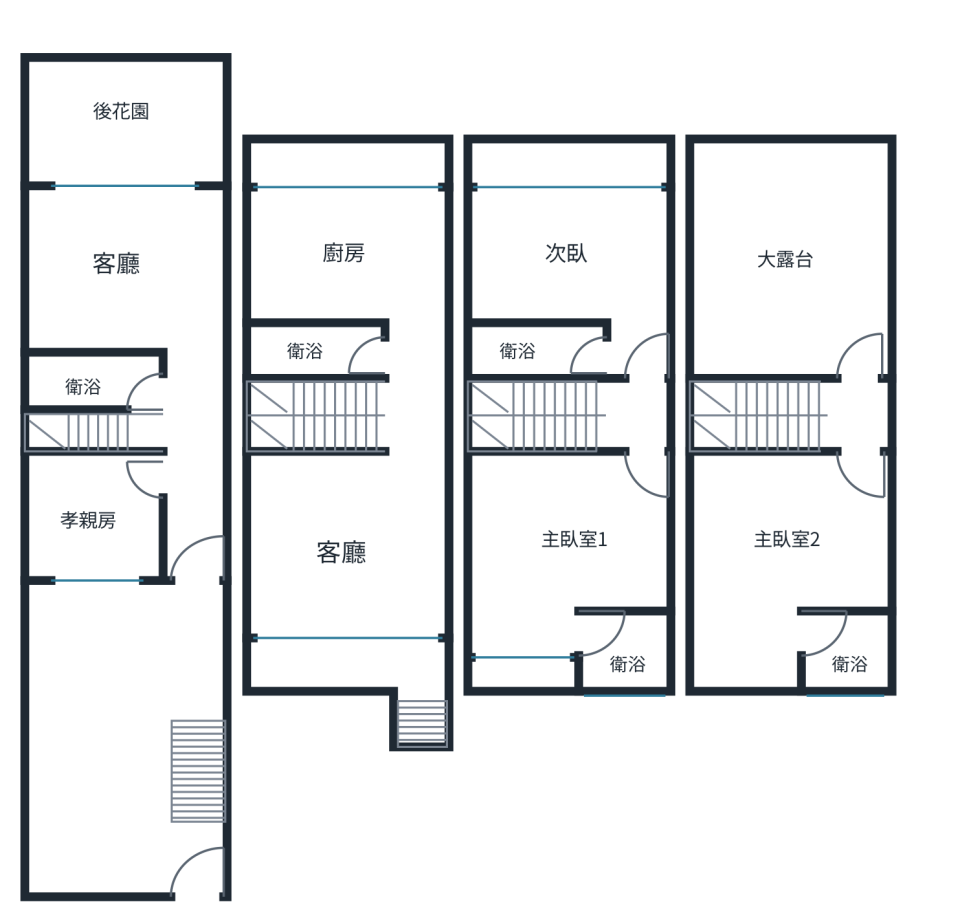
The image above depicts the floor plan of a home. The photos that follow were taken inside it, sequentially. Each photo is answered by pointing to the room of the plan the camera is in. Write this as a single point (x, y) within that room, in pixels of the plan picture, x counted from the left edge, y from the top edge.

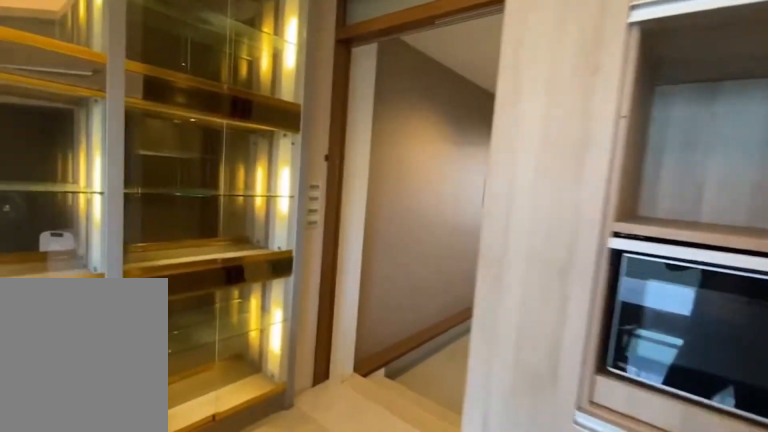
(353, 240)
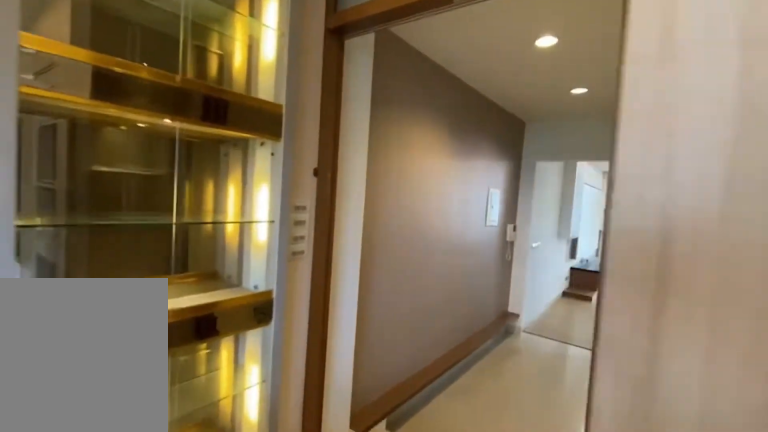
(352, 241)
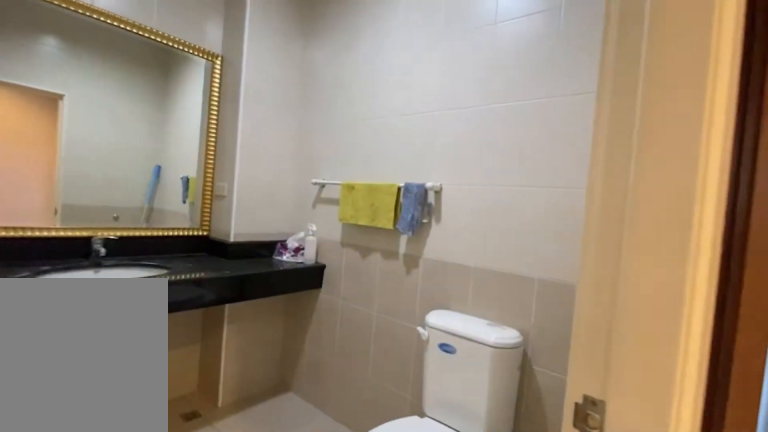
(320, 351)
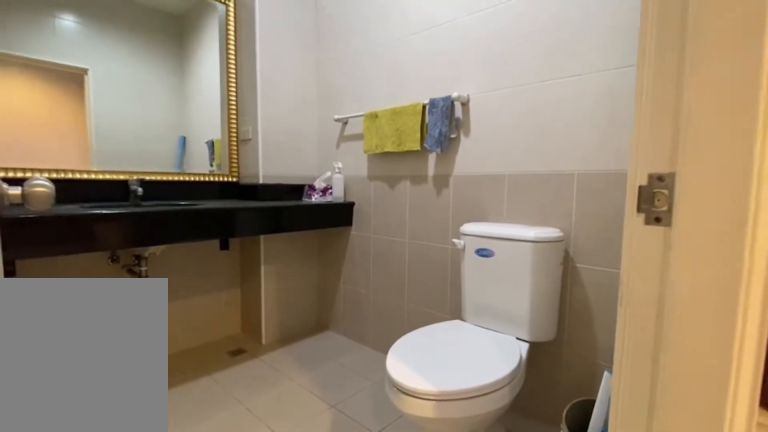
(321, 350)
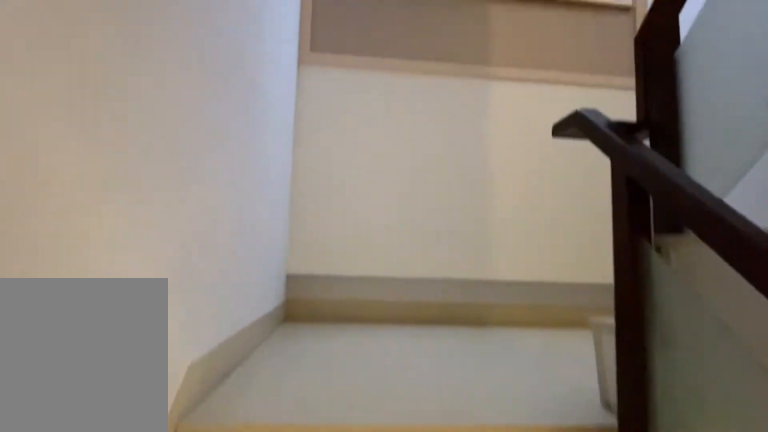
(329, 422)
